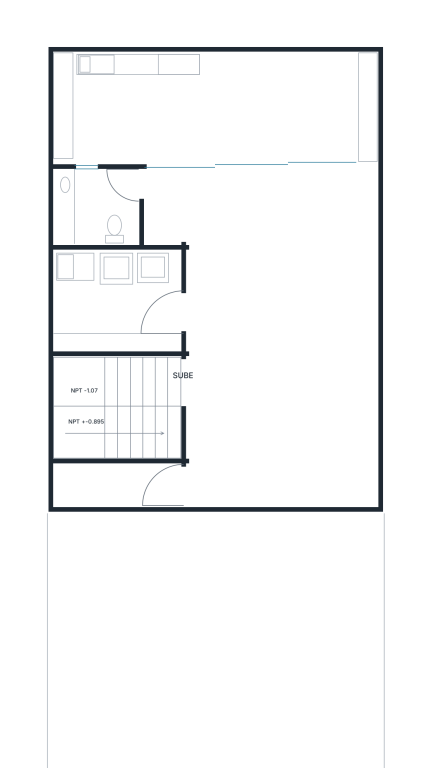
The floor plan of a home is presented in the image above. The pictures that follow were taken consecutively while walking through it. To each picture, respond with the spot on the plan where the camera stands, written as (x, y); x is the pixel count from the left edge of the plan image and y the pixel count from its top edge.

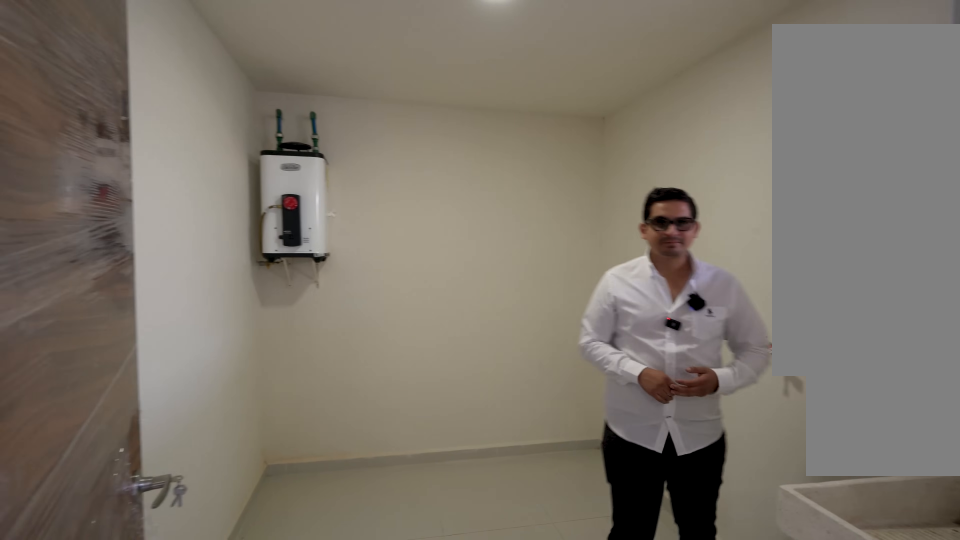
(84, 316)
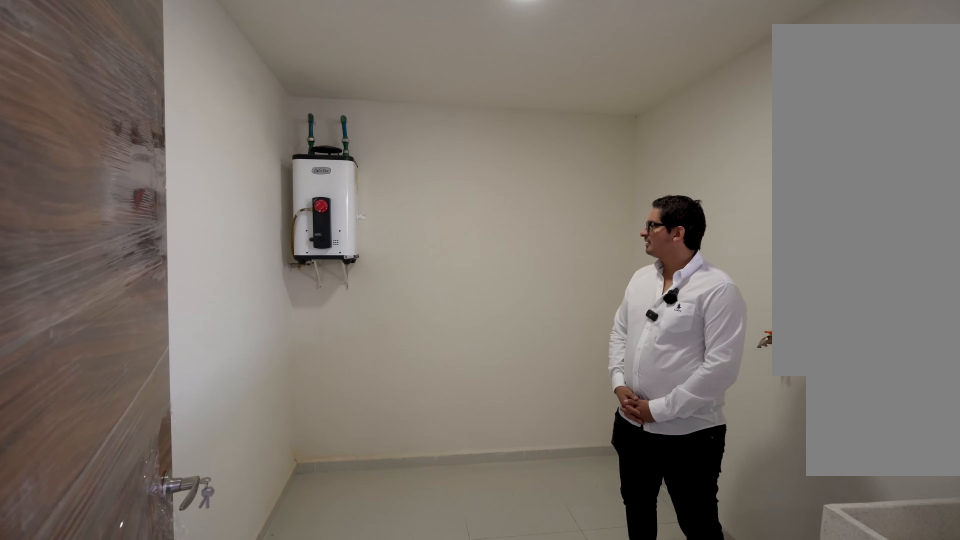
(85, 316)
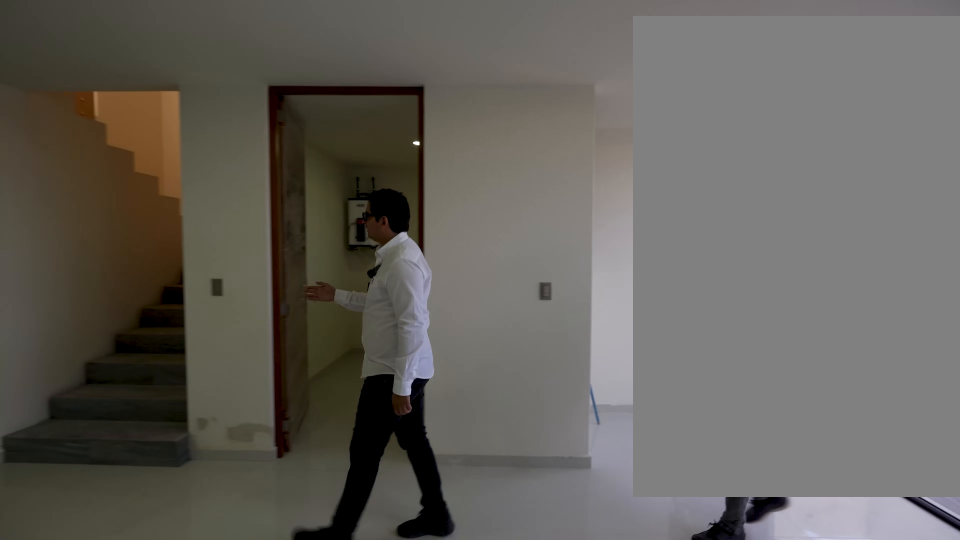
(274, 351)
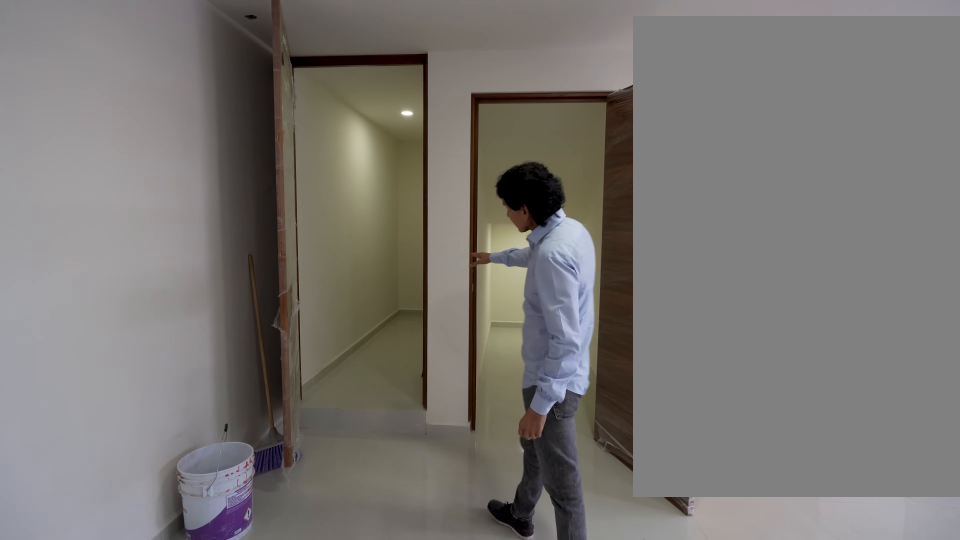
(274, 472)
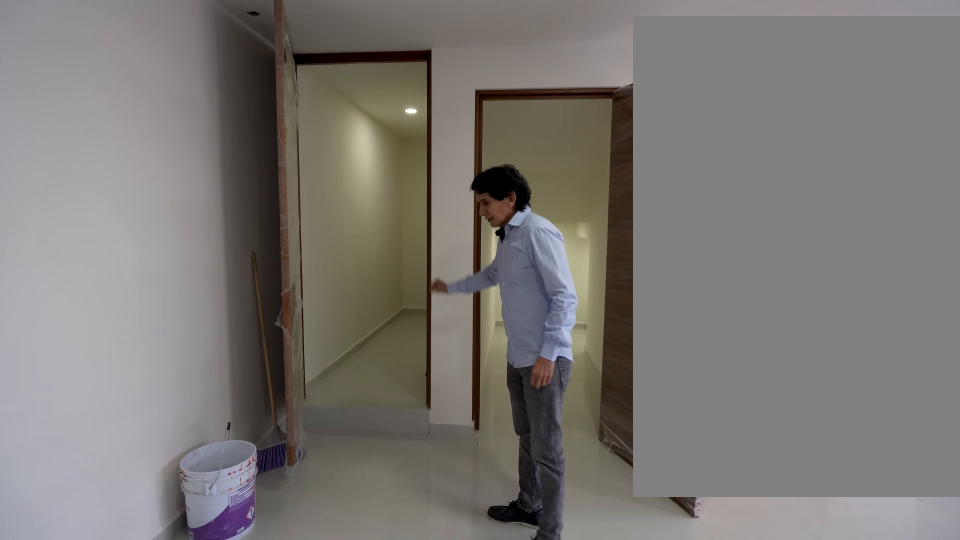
(274, 472)
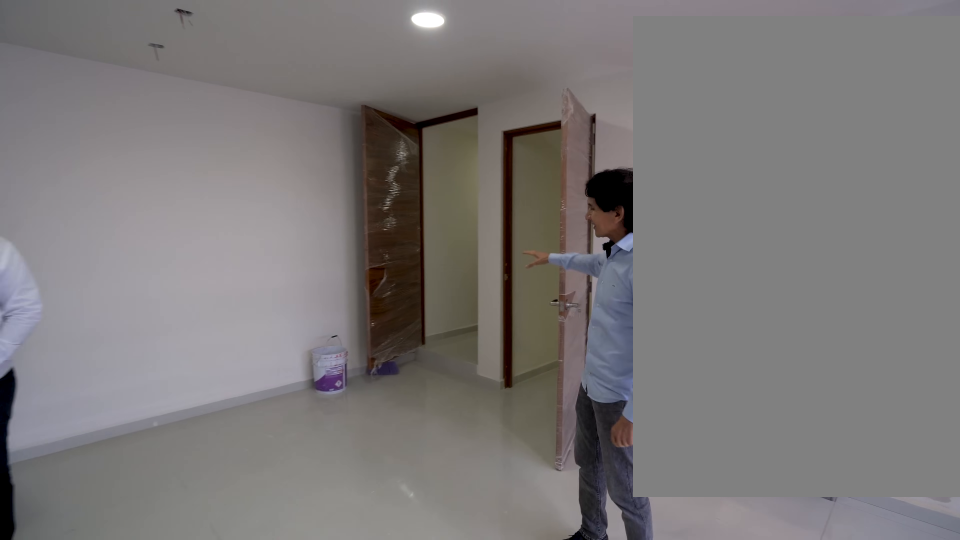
(335, 350)
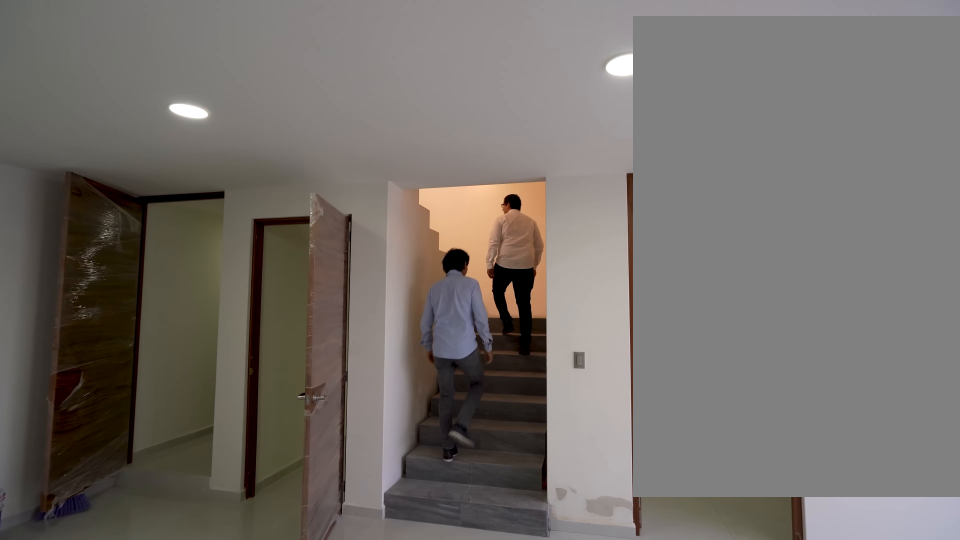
(255, 377)
